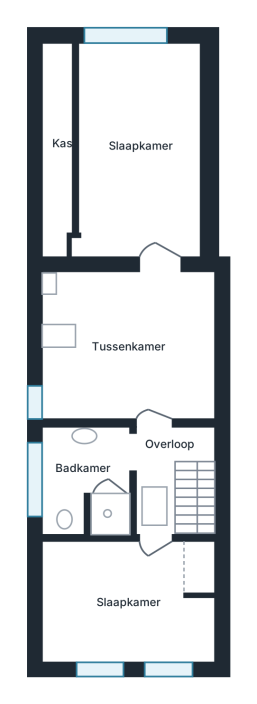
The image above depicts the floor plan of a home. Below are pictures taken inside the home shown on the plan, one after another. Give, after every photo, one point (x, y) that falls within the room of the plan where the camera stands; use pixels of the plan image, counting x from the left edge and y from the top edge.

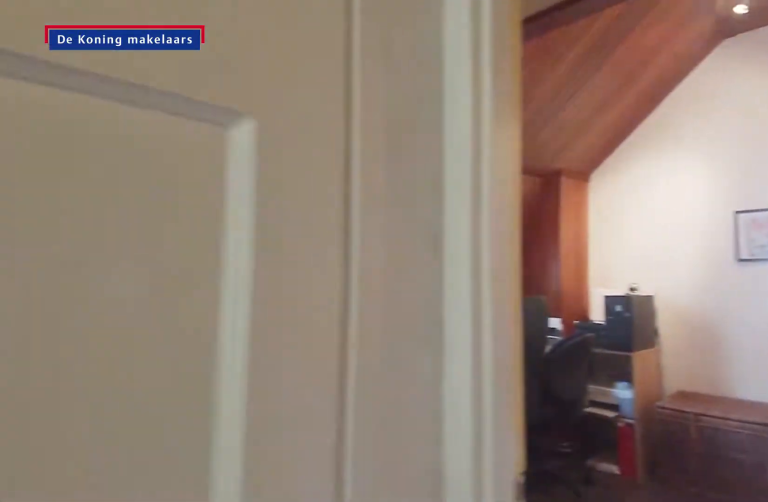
(161, 469)
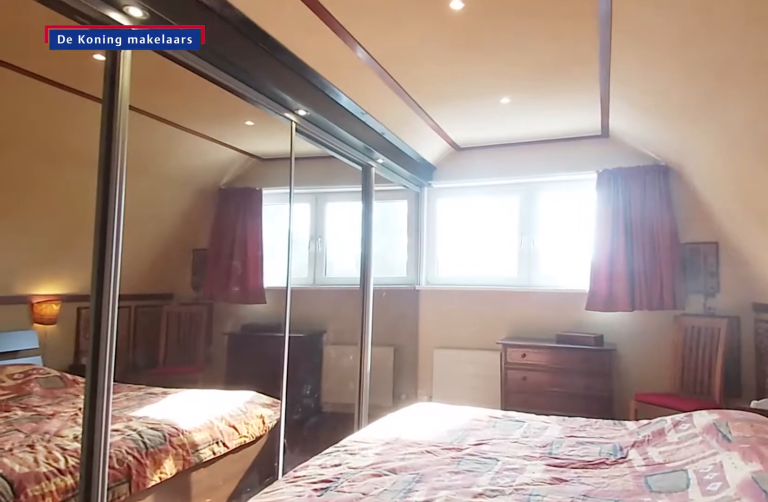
(134, 247)
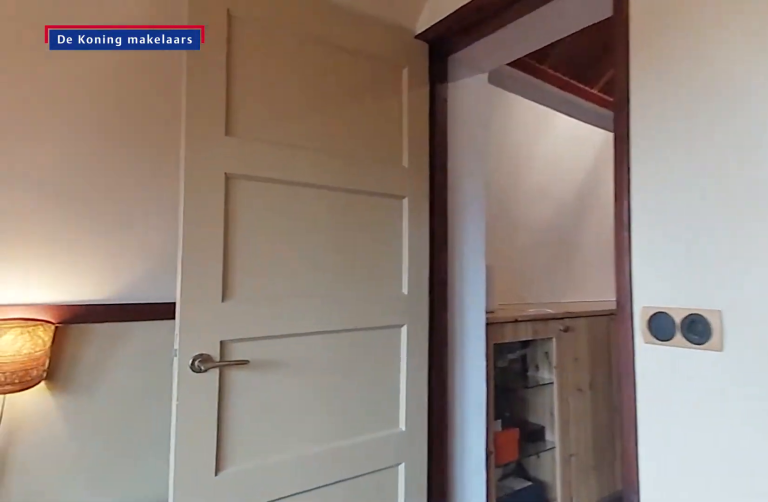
(134, 247)
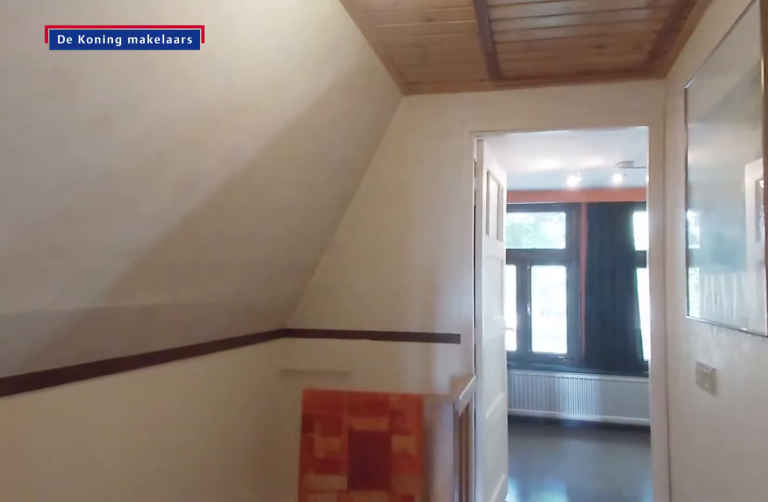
(162, 468)
